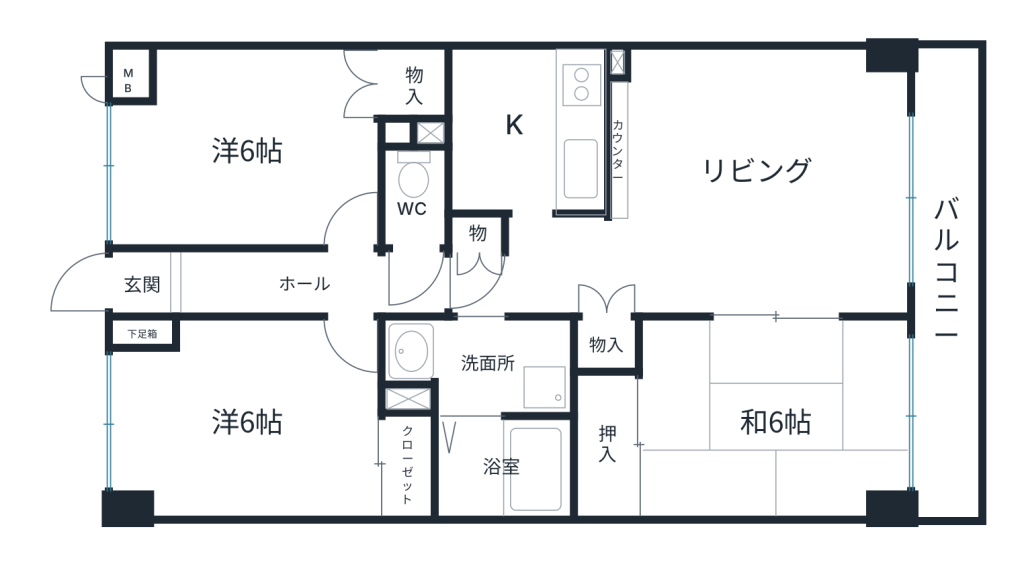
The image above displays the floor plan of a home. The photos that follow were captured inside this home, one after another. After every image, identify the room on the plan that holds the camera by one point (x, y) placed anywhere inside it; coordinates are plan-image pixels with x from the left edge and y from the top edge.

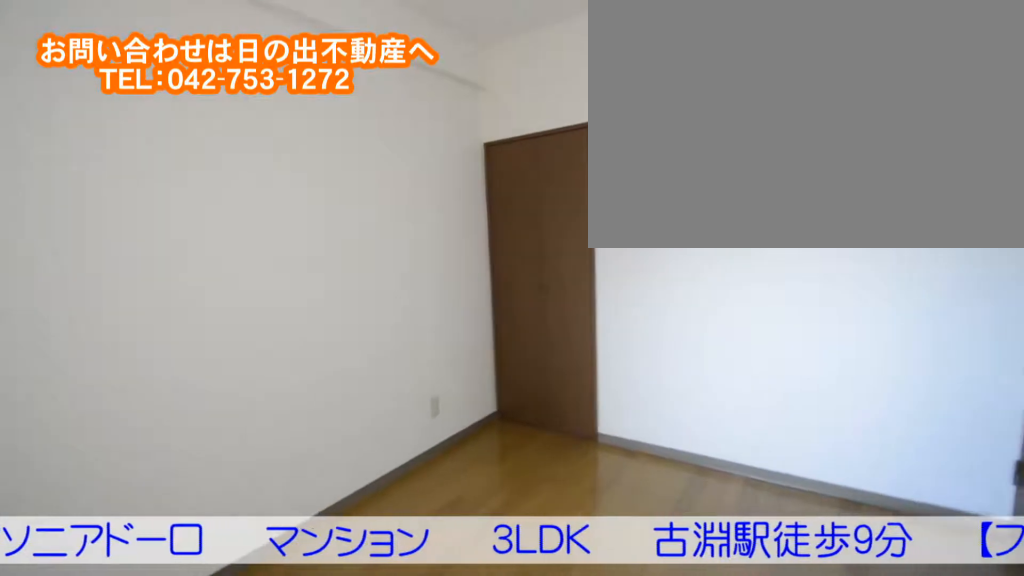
(177, 144)
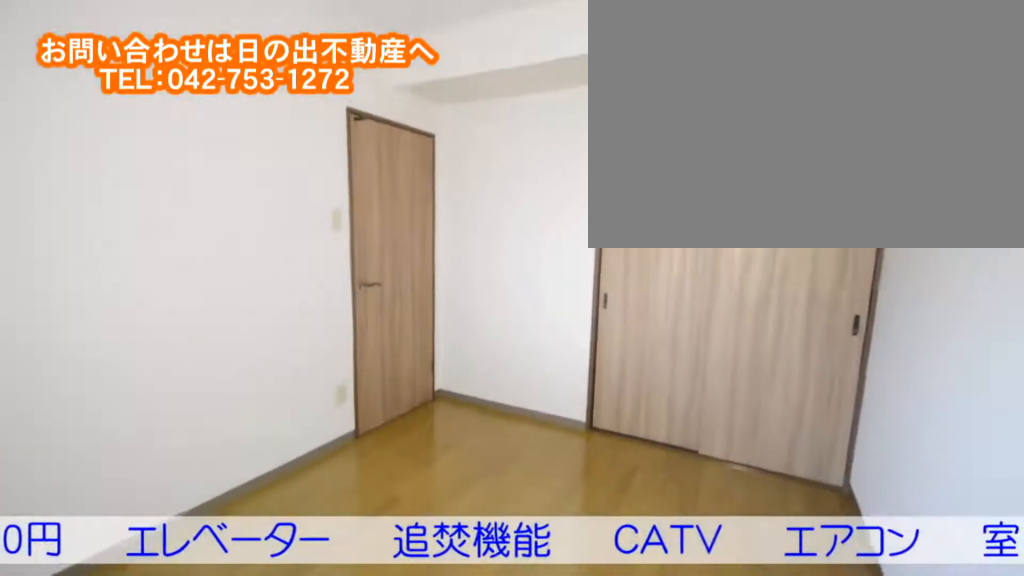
(189, 447)
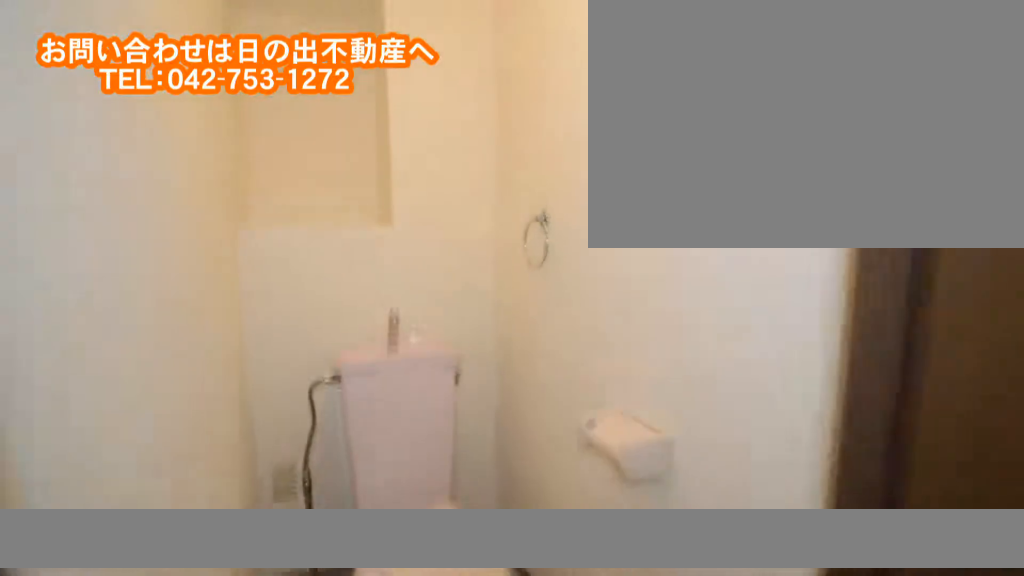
(416, 200)
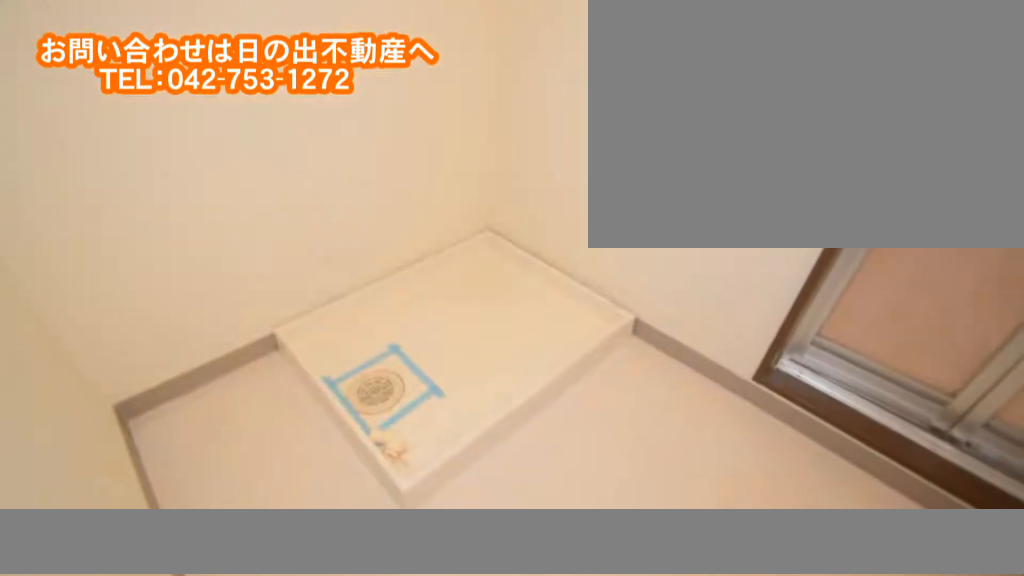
(516, 358)
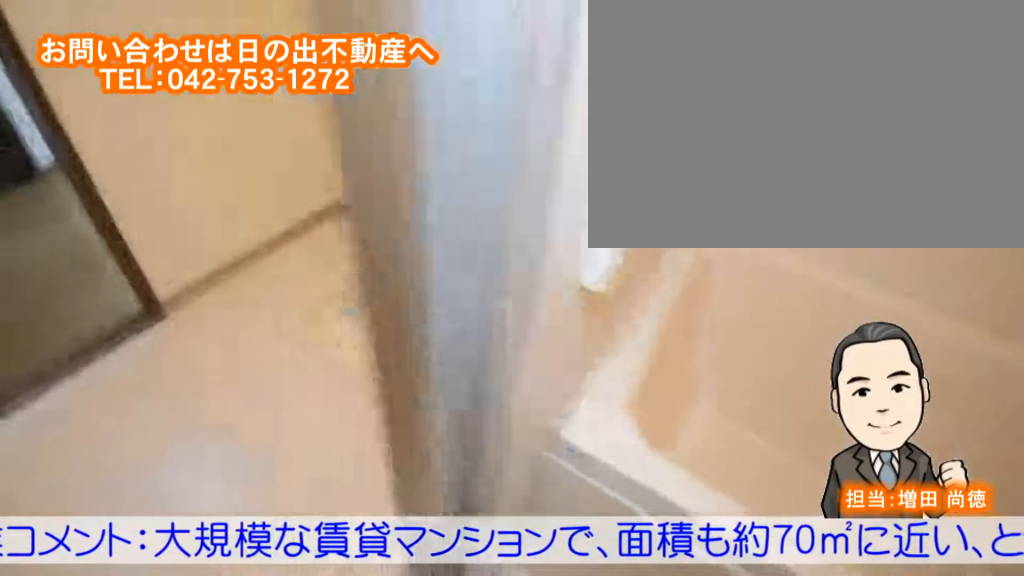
(503, 467)
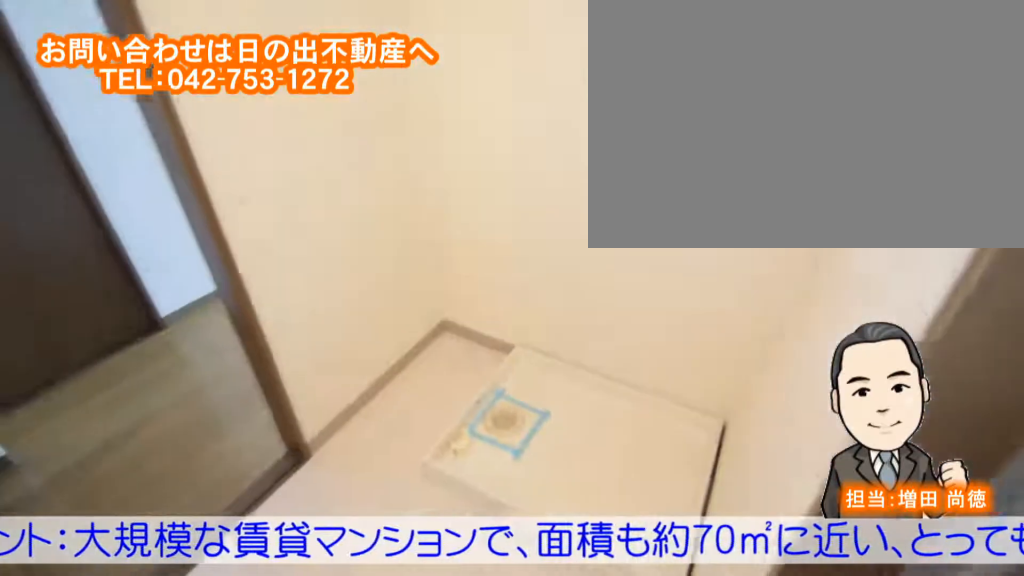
(516, 358)
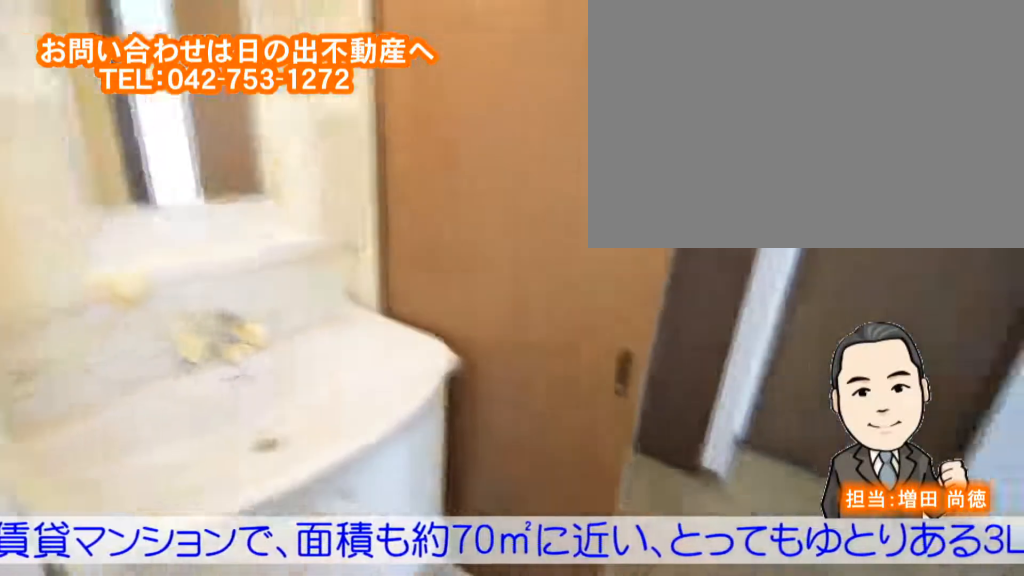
(516, 358)
